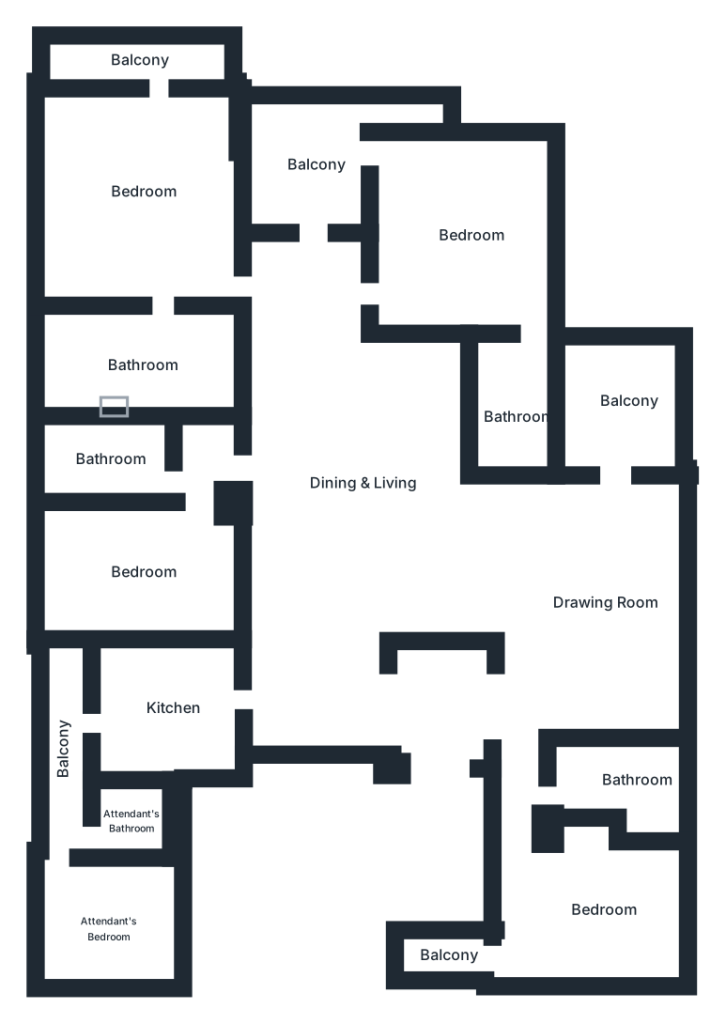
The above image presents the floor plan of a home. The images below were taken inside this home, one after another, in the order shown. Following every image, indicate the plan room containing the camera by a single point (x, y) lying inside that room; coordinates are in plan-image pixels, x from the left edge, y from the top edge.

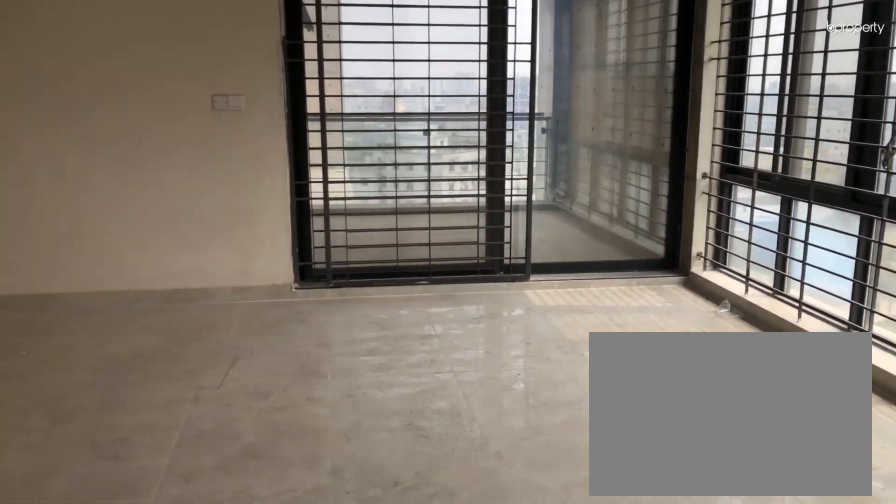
(594, 595)
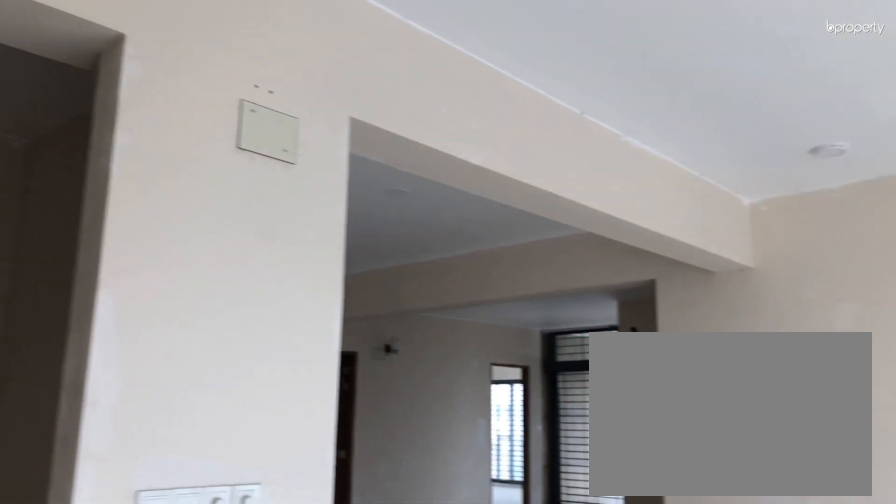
(594, 595)
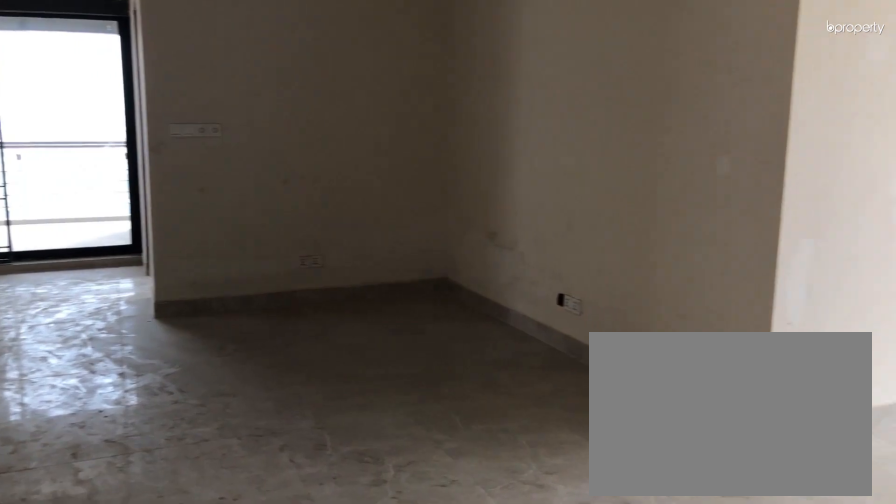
(350, 493)
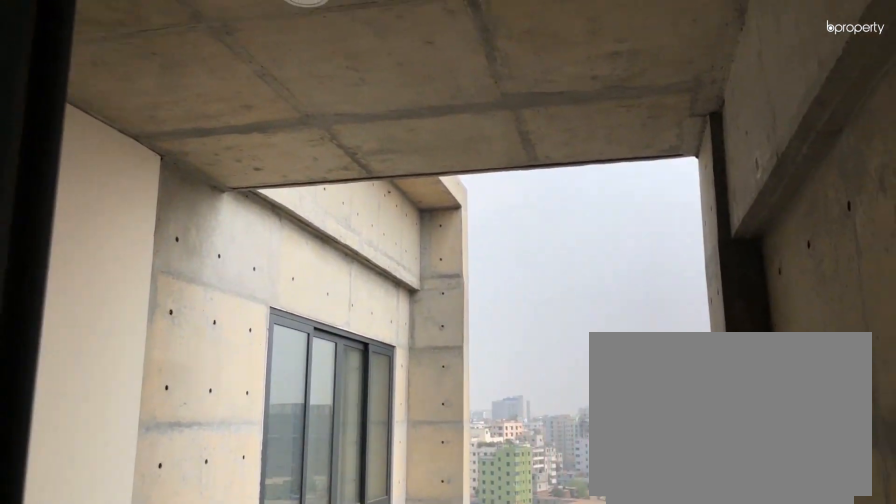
(617, 402)
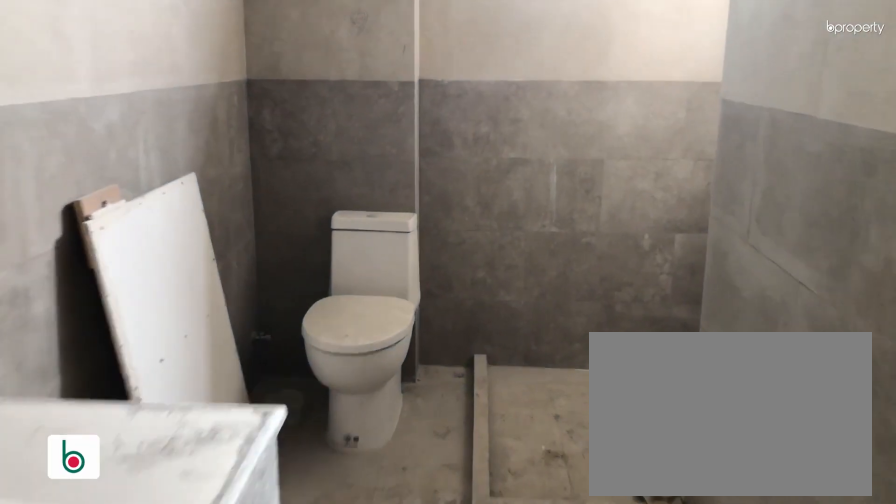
(572, 779)
